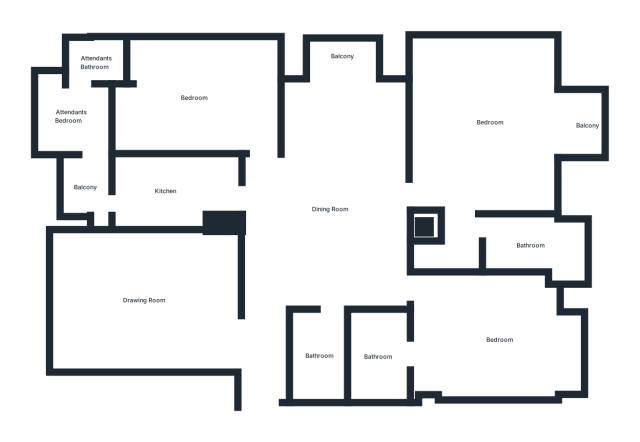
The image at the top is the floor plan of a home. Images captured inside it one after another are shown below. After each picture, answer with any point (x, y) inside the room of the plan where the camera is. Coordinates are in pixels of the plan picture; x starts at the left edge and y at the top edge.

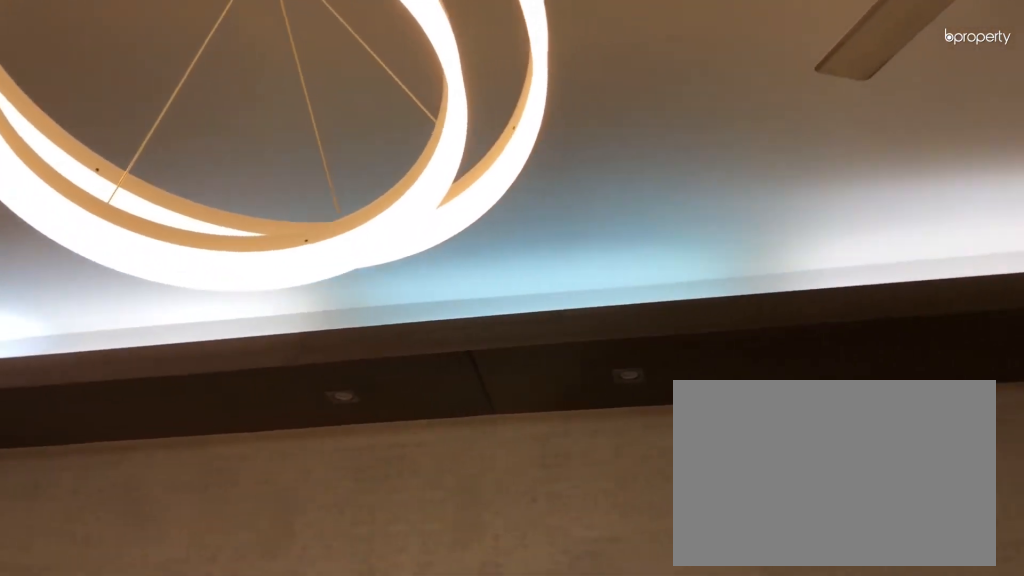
(146, 302)
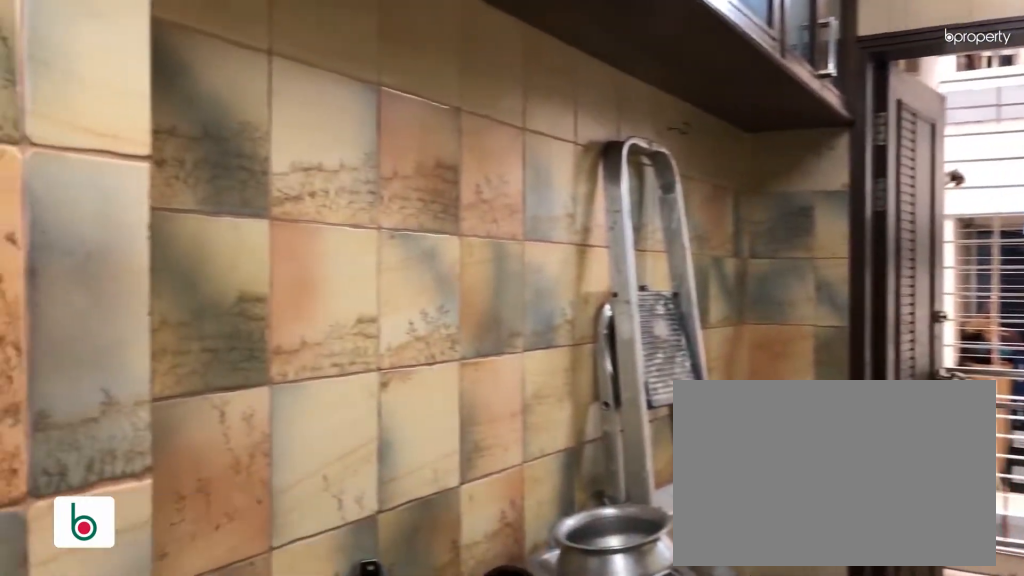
(169, 187)
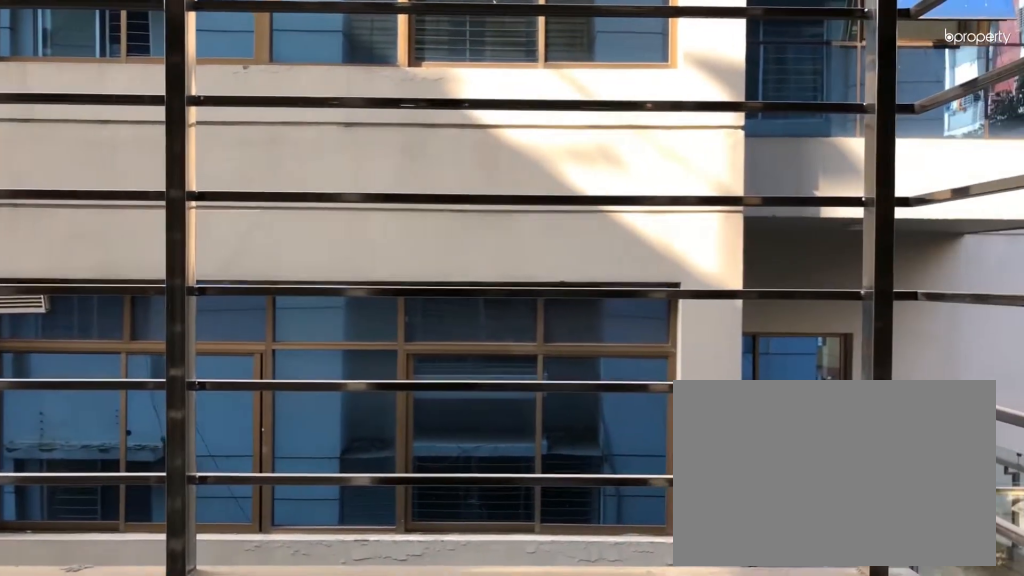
(344, 55)
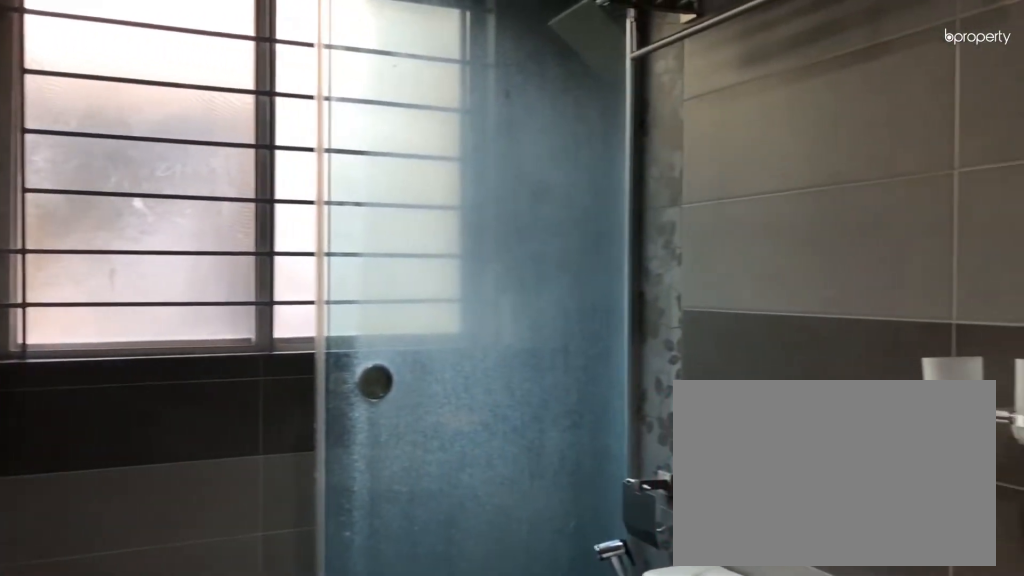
(537, 246)
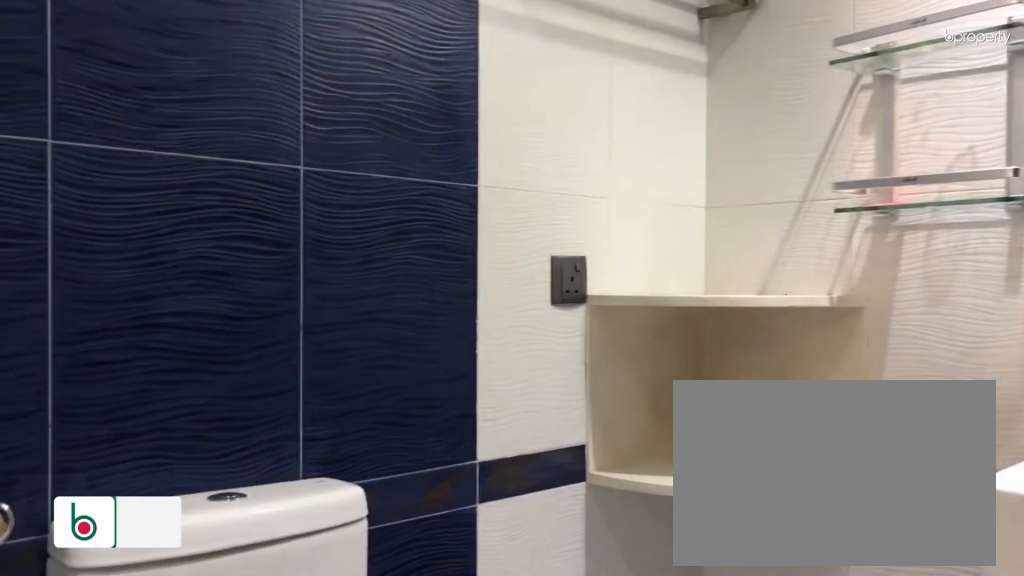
(376, 356)
